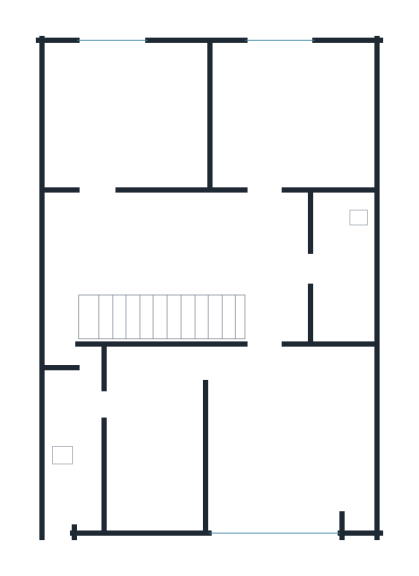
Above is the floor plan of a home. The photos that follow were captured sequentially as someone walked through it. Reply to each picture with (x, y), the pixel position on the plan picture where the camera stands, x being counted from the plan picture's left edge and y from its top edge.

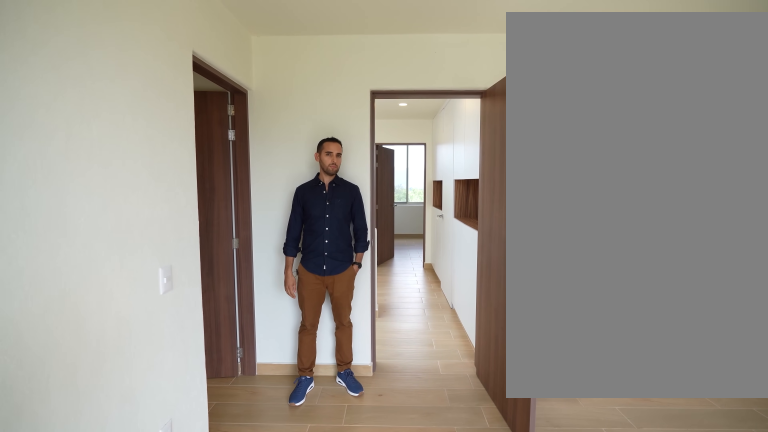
(255, 516)
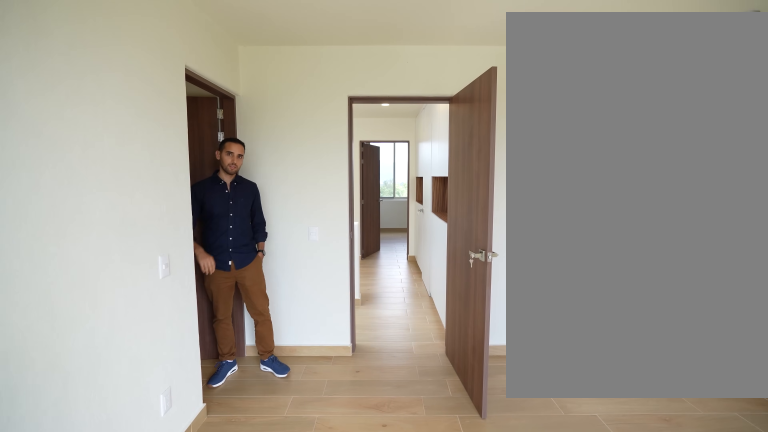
(255, 516)
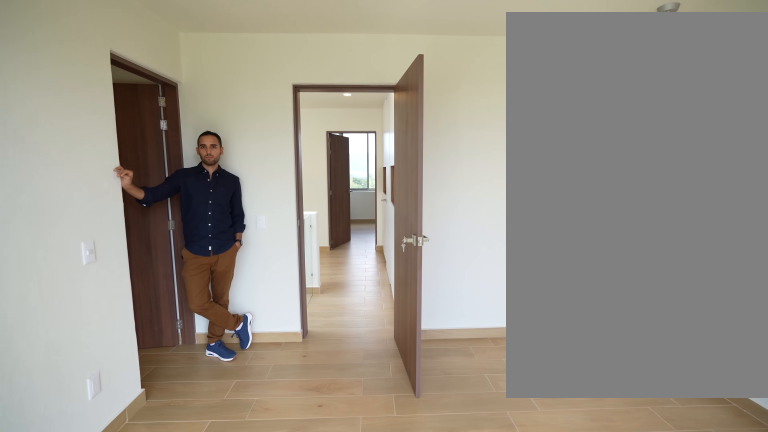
(265, 509)
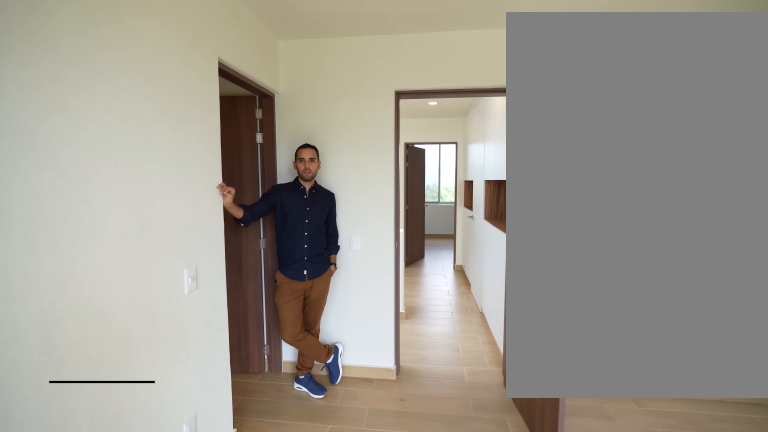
(265, 509)
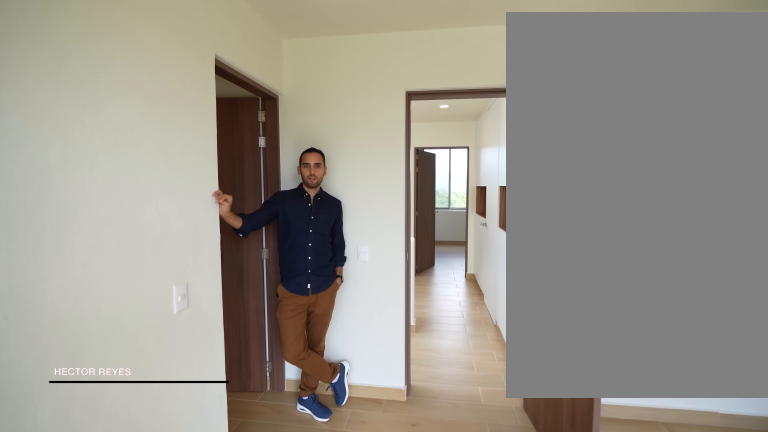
(270, 507)
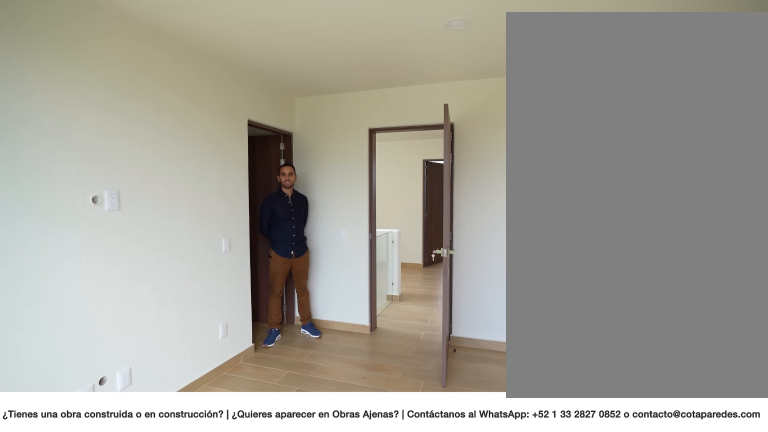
(316, 505)
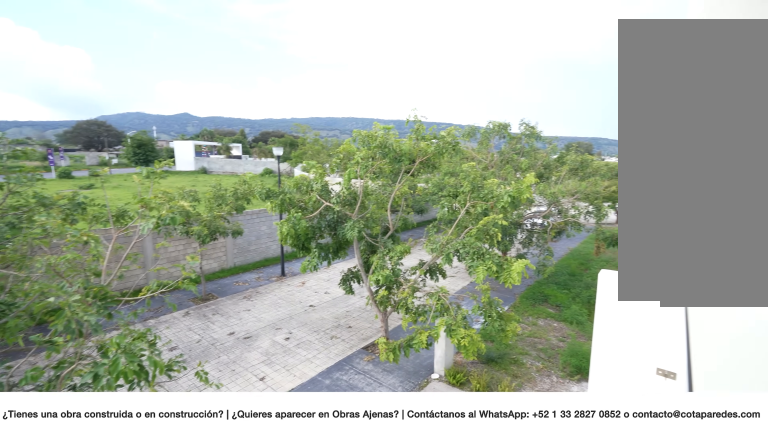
(311, 518)
